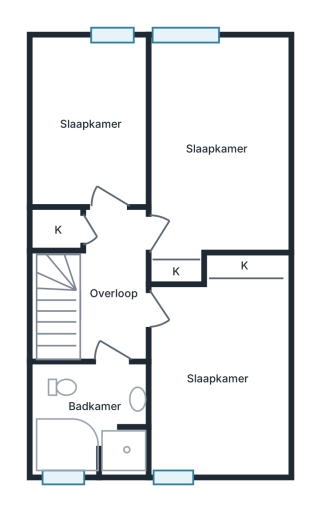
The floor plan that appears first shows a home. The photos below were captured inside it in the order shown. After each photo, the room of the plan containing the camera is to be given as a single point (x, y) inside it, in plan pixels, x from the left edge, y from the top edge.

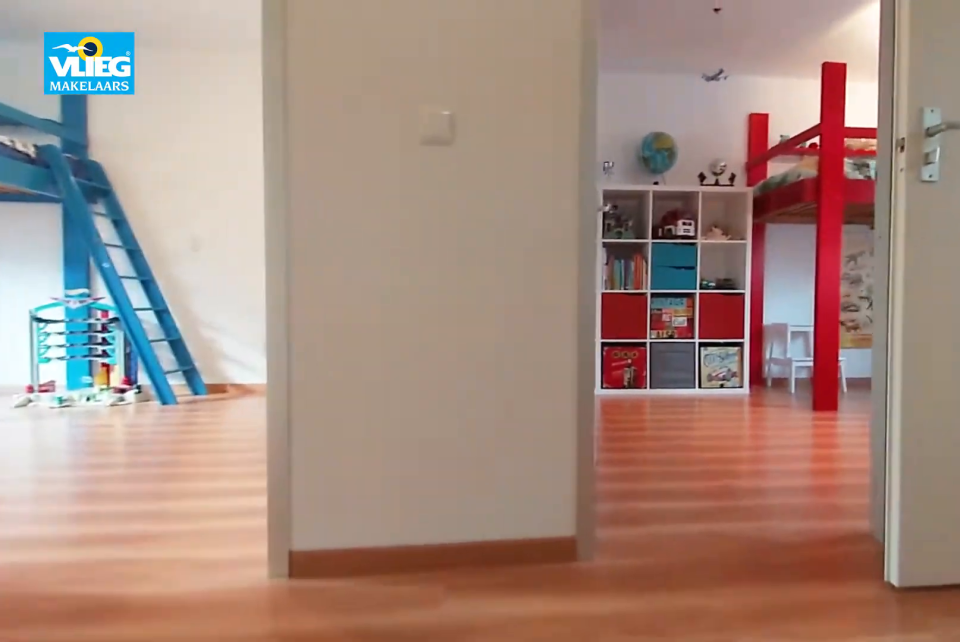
(112, 285)
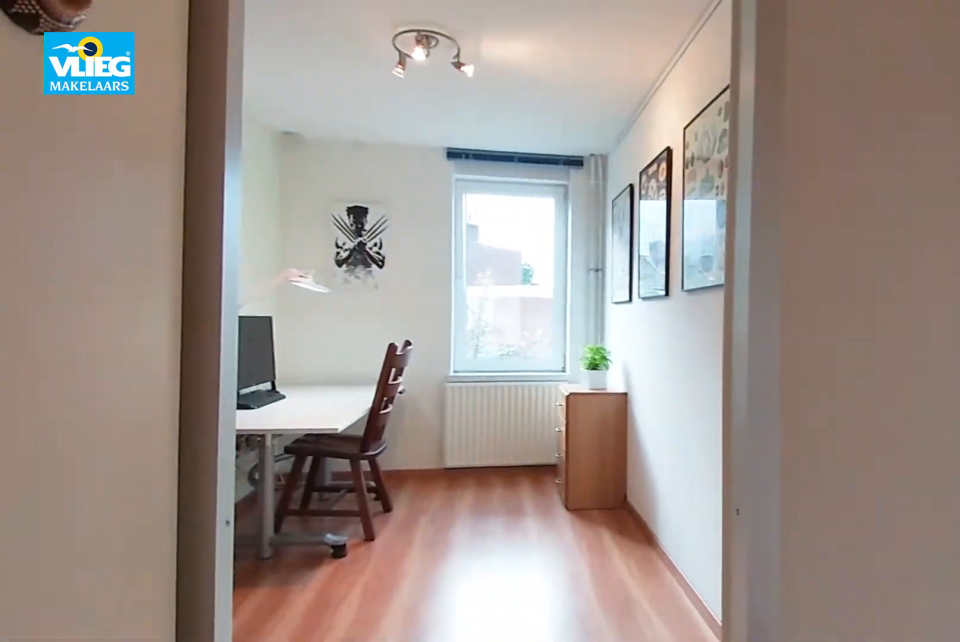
(112, 285)
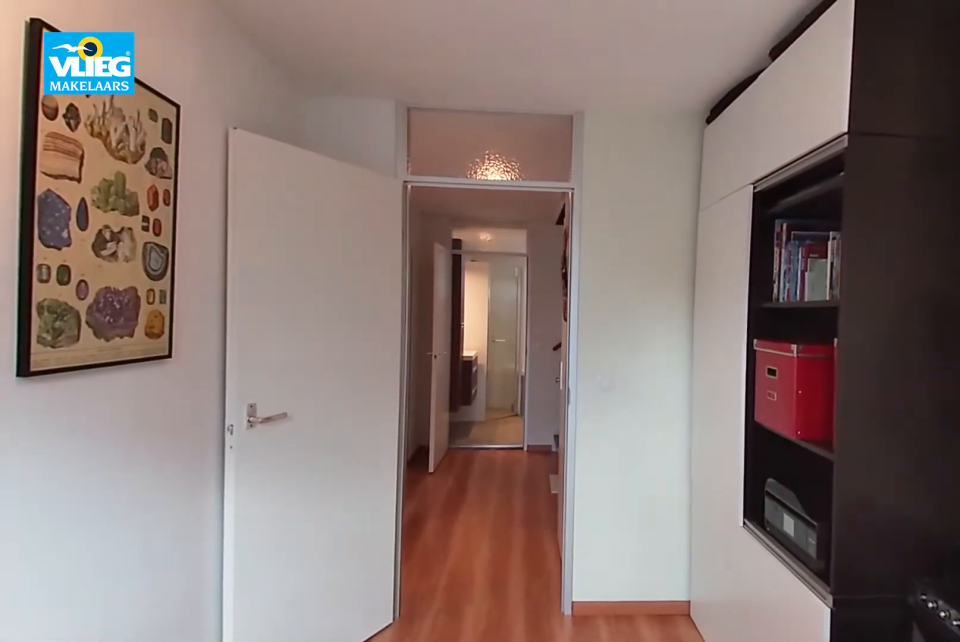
(82, 125)
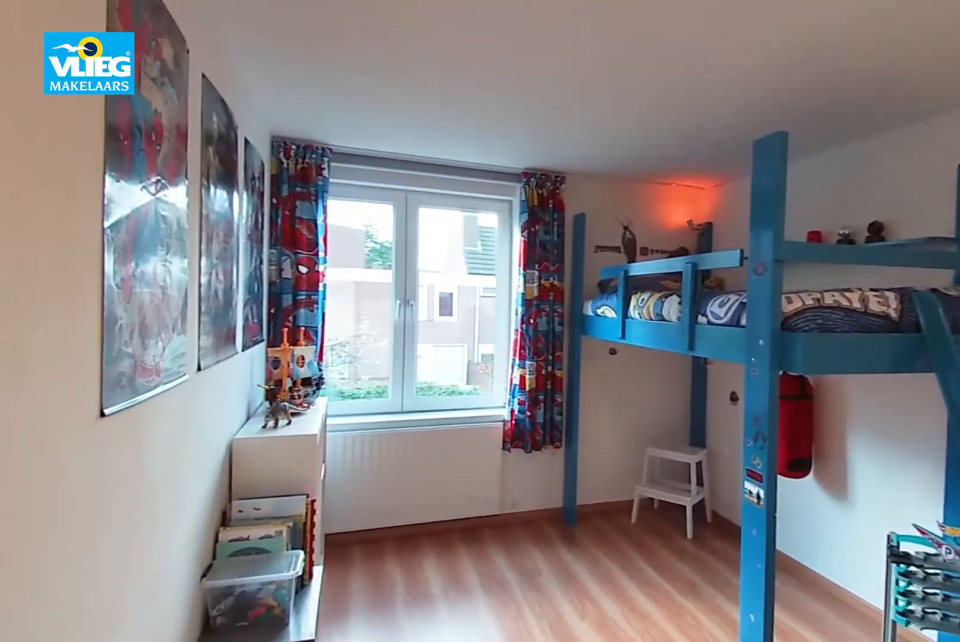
(220, 74)
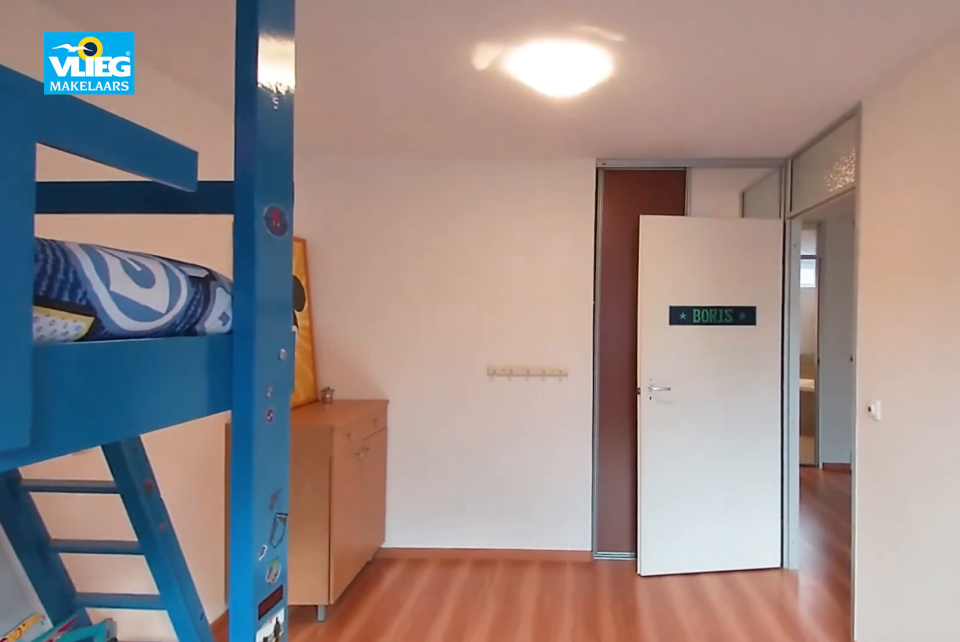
(236, 60)
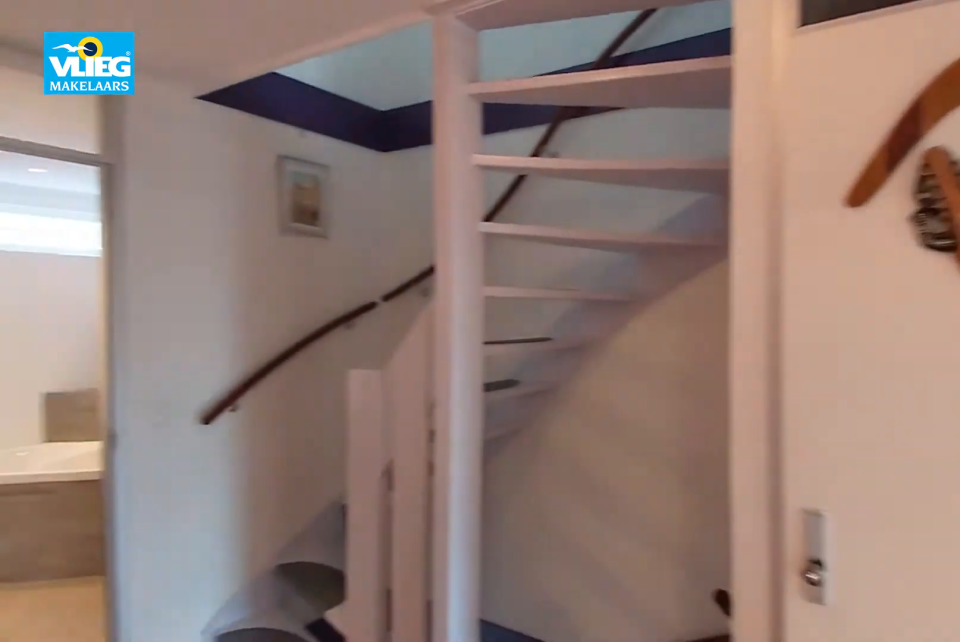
(112, 285)
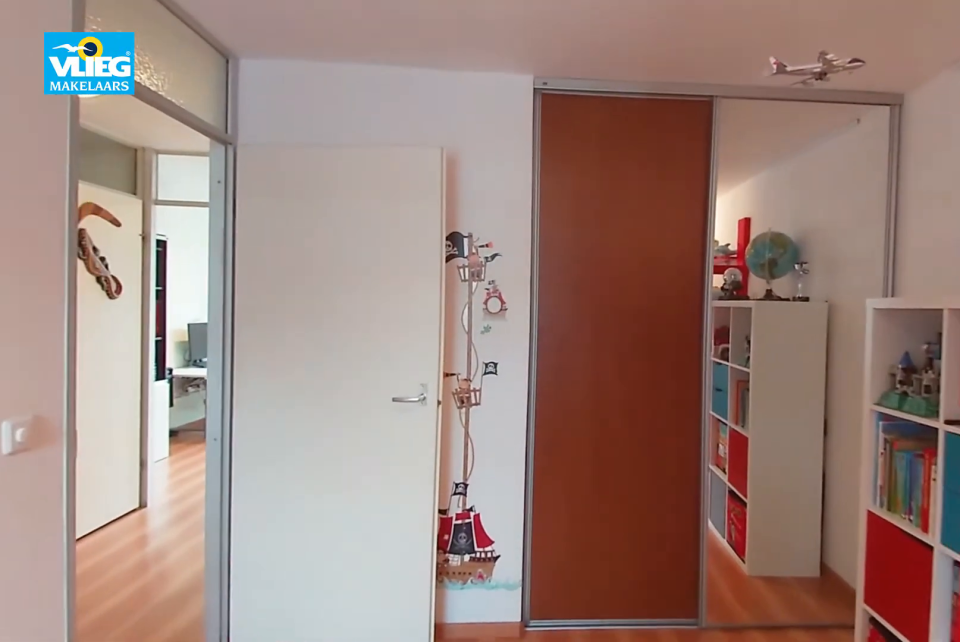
(218, 376)
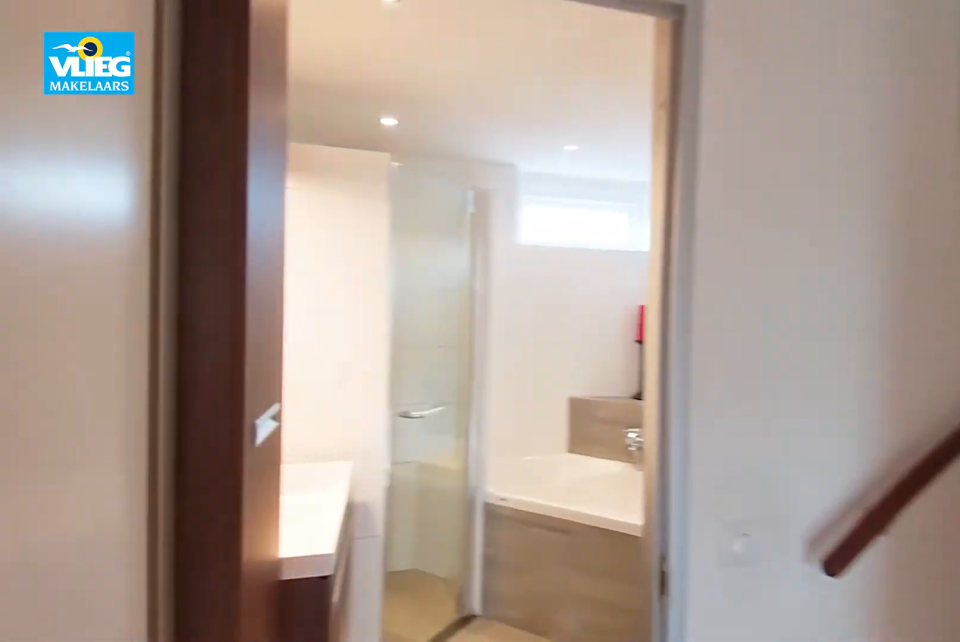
(112, 285)
